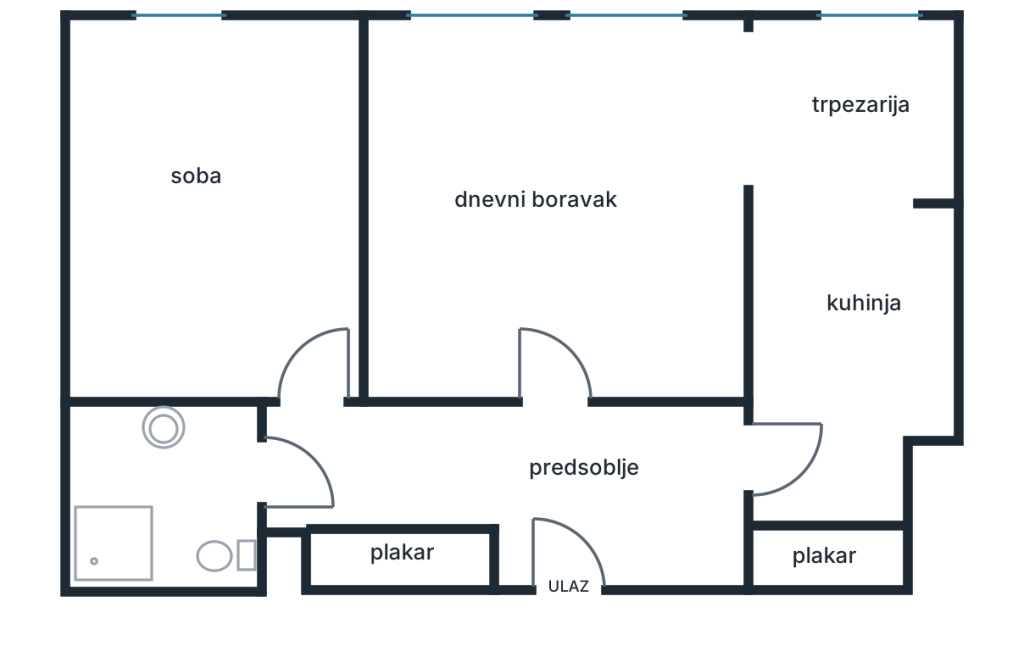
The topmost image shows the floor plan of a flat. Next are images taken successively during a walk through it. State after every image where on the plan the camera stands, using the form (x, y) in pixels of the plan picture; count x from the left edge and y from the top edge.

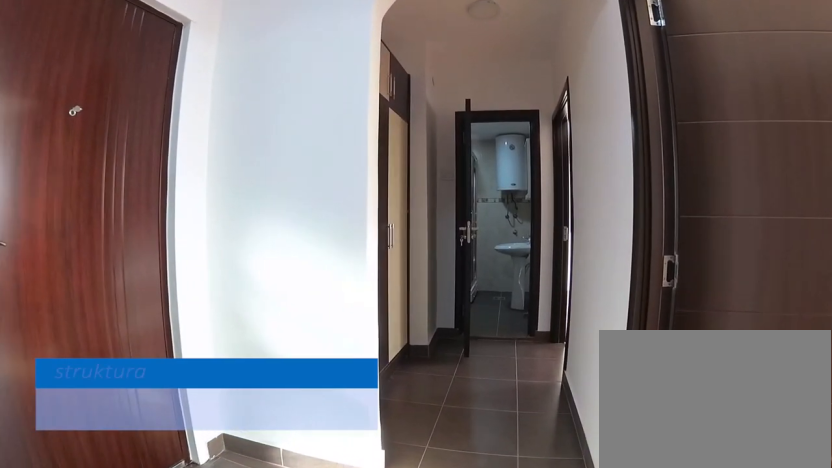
(667, 489)
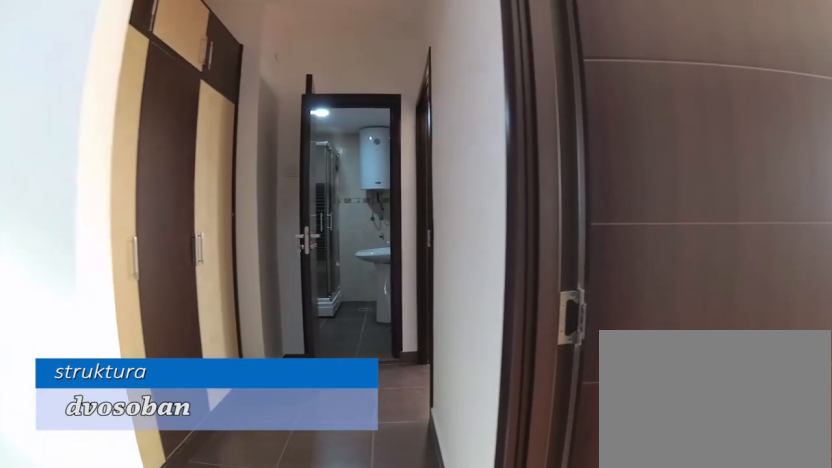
(614, 486)
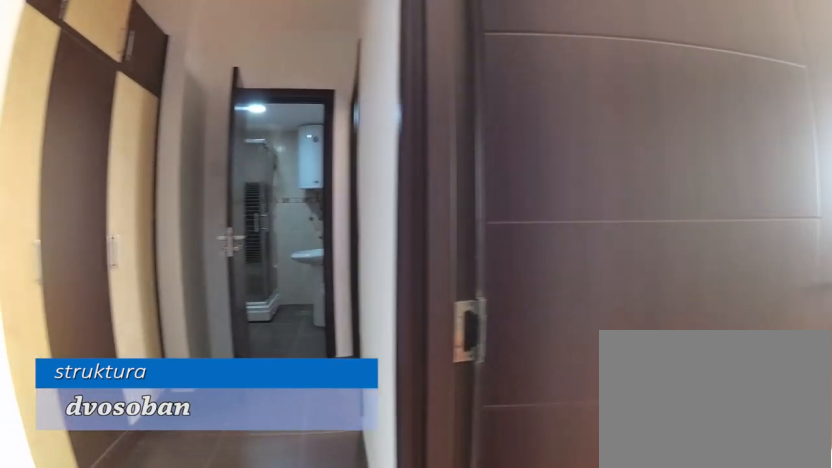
(607, 483)
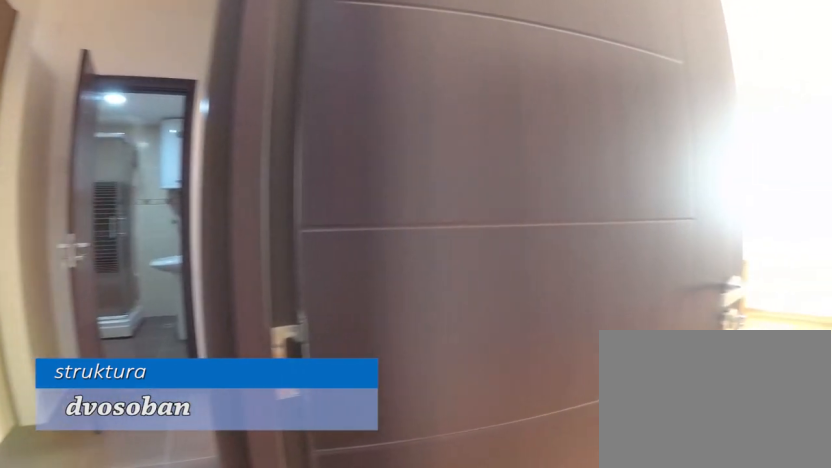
(599, 482)
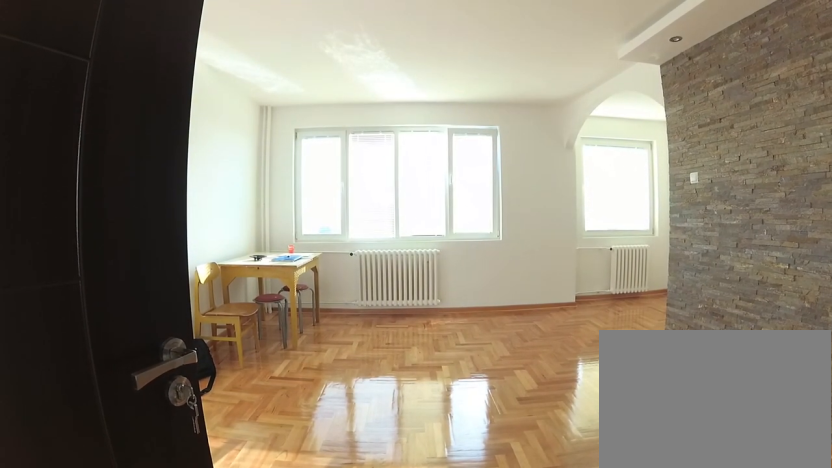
(565, 449)
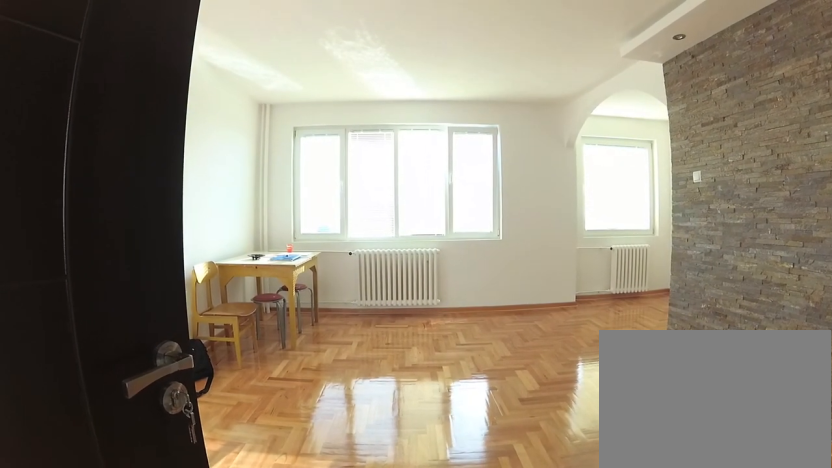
(565, 449)
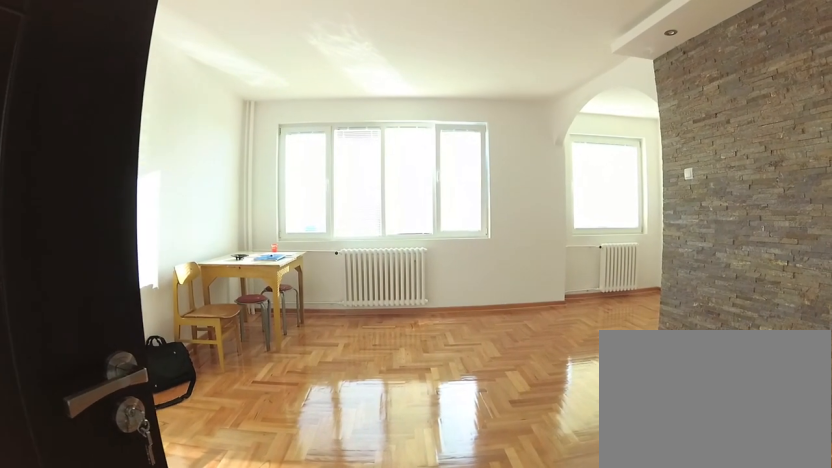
(565, 449)
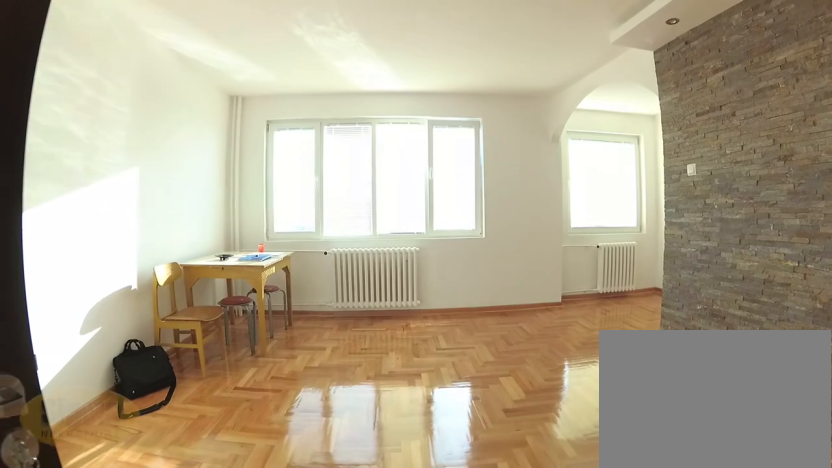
(560, 446)
